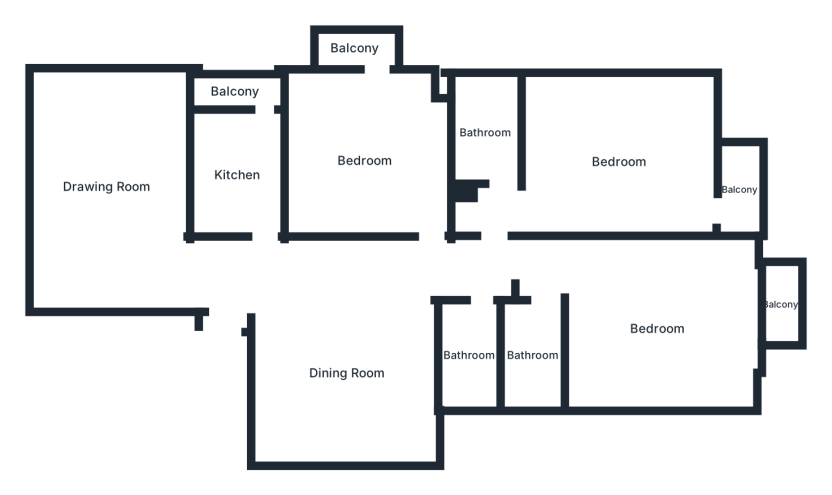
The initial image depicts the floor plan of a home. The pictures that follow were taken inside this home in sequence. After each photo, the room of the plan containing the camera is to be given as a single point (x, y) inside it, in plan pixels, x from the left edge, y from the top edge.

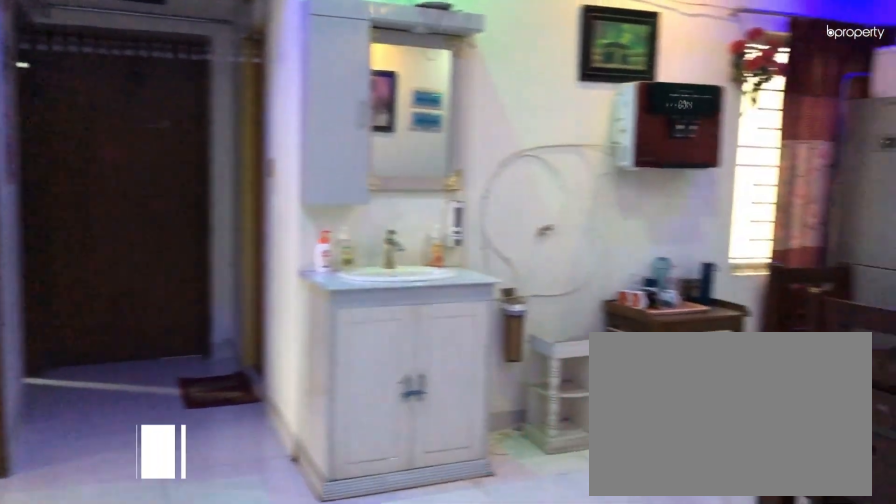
(346, 374)
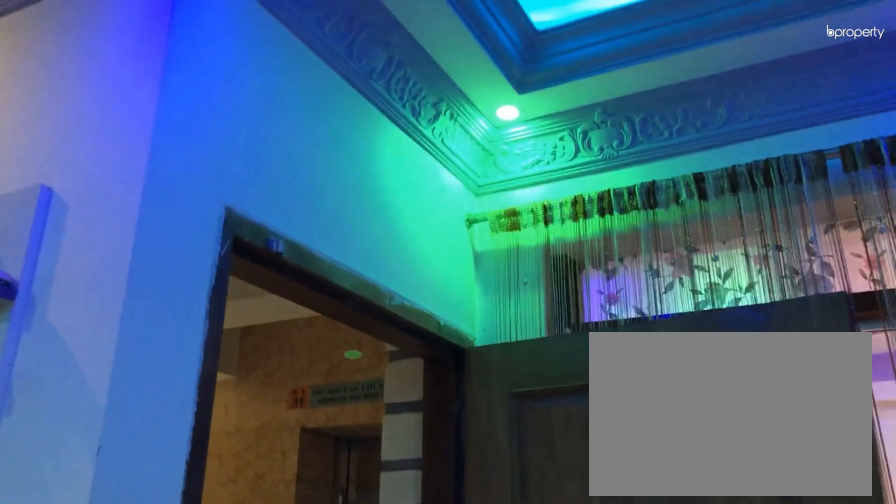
(346, 375)
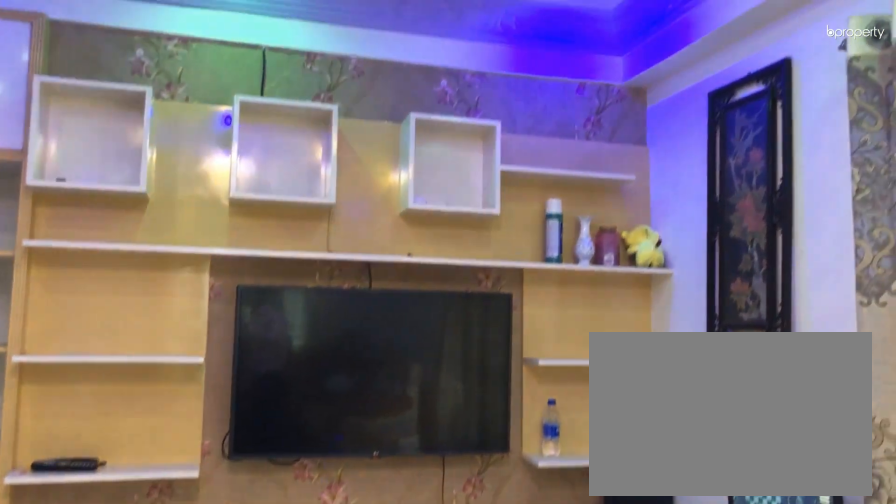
(104, 187)
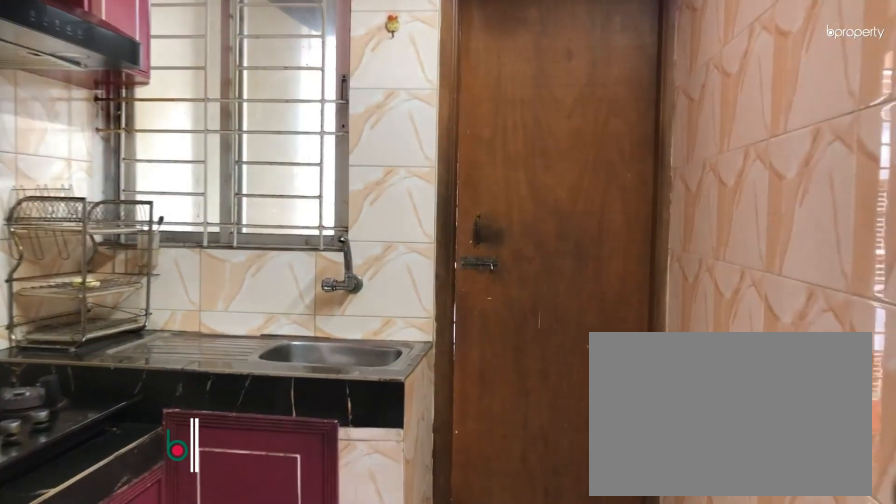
(239, 174)
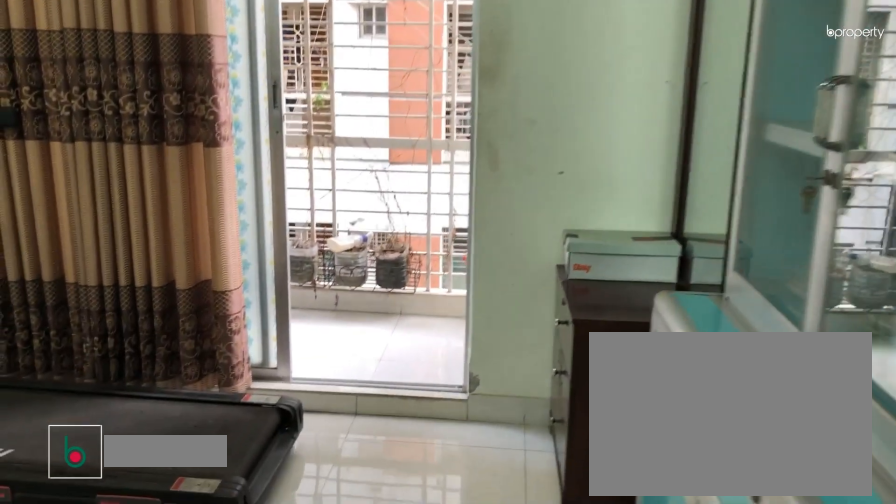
(365, 159)
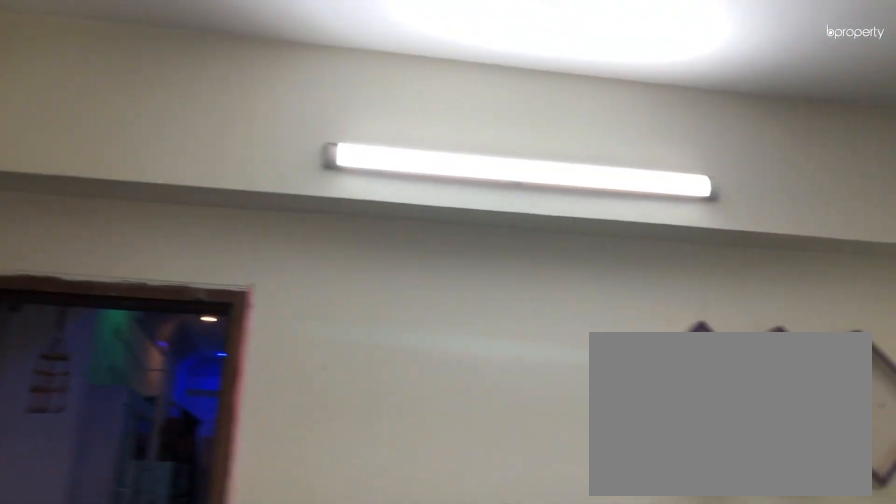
(365, 159)
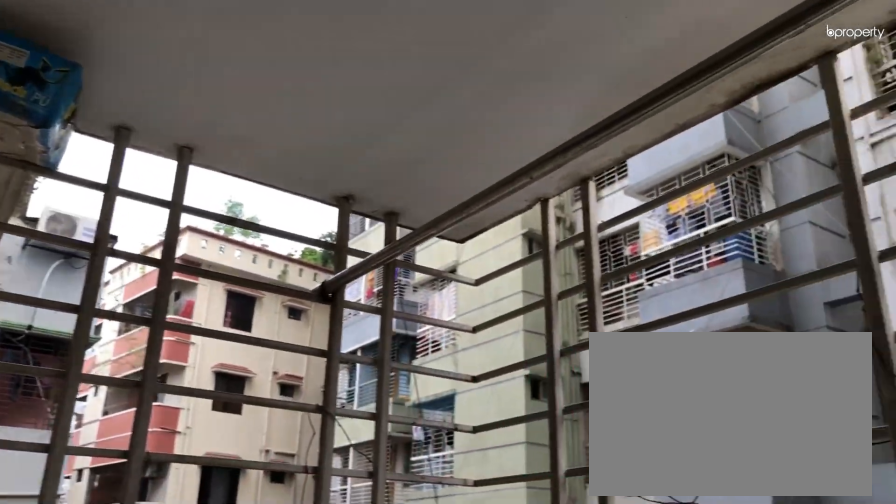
(356, 48)
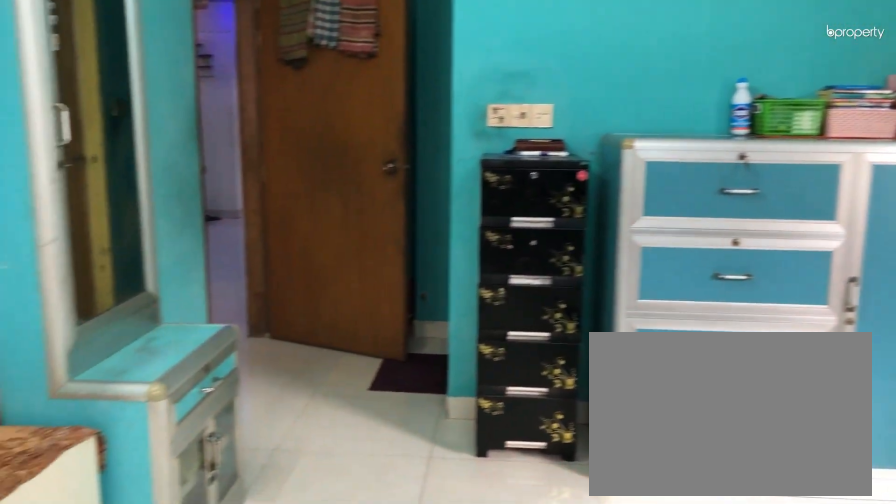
(619, 162)
